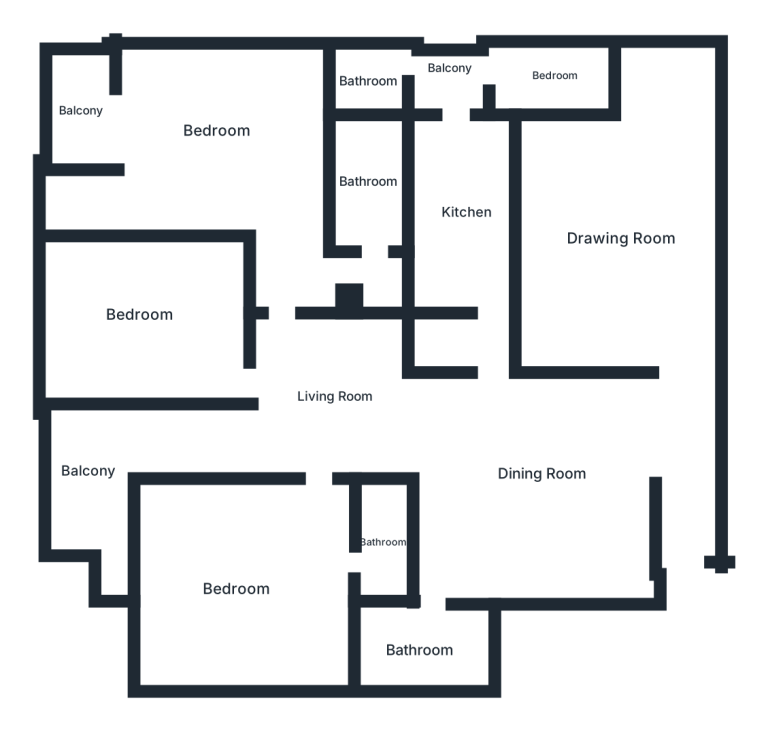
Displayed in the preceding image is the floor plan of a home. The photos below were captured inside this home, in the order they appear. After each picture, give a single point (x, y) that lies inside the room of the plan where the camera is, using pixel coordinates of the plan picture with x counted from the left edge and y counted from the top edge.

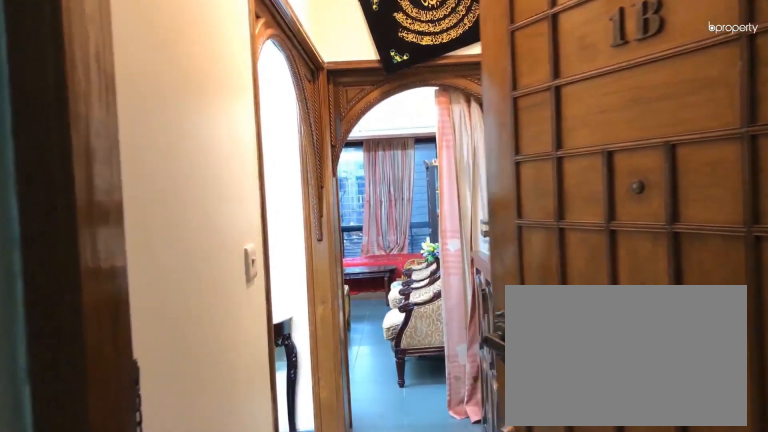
(694, 550)
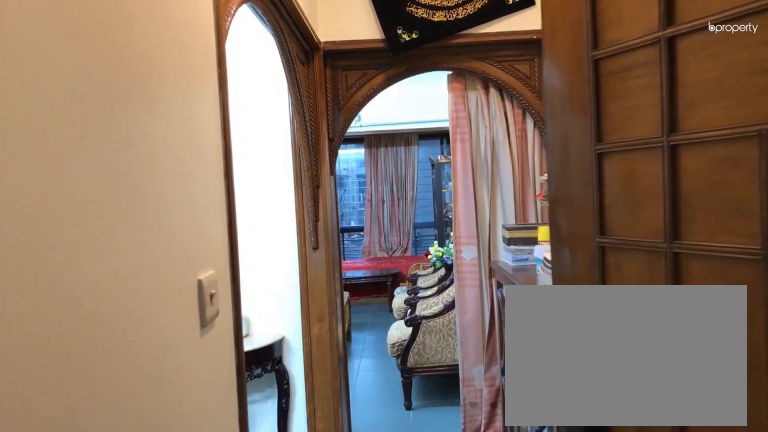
(694, 550)
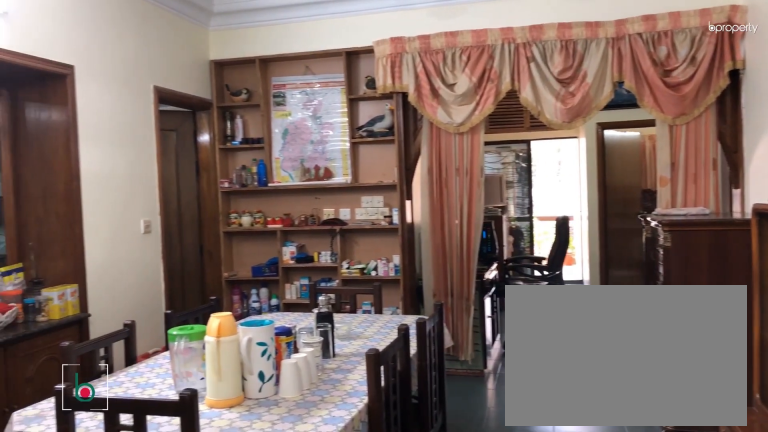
(541, 475)
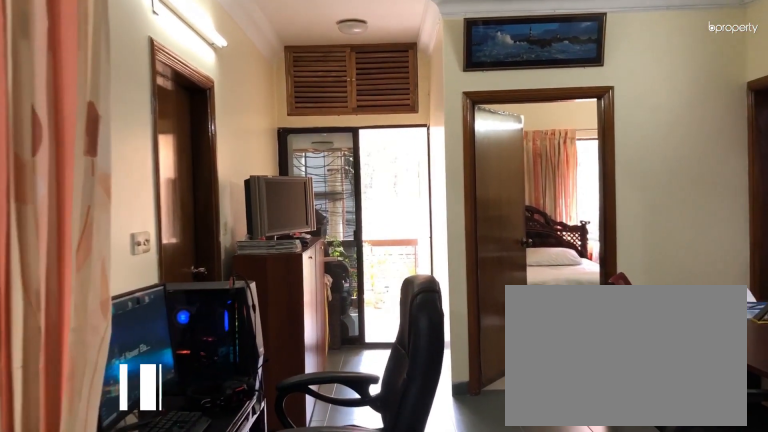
(328, 397)
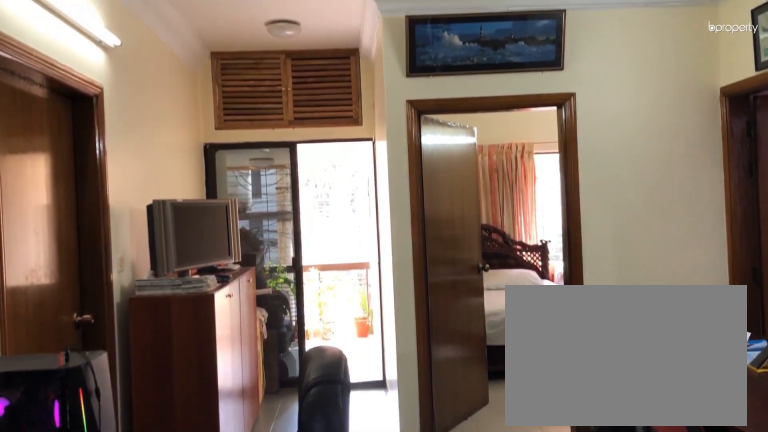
(329, 395)
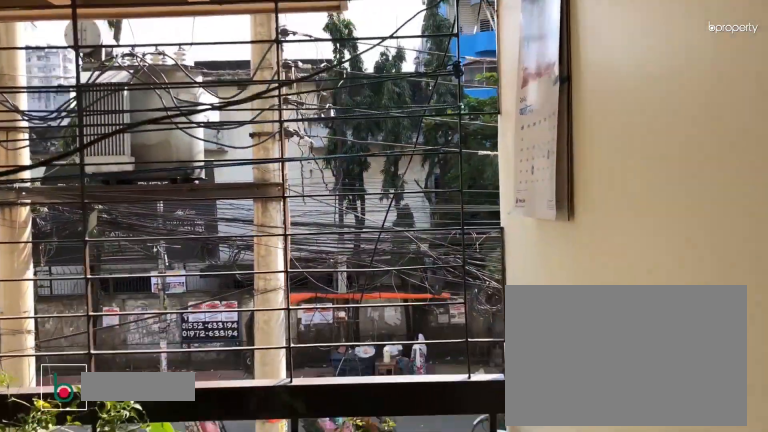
(86, 465)
